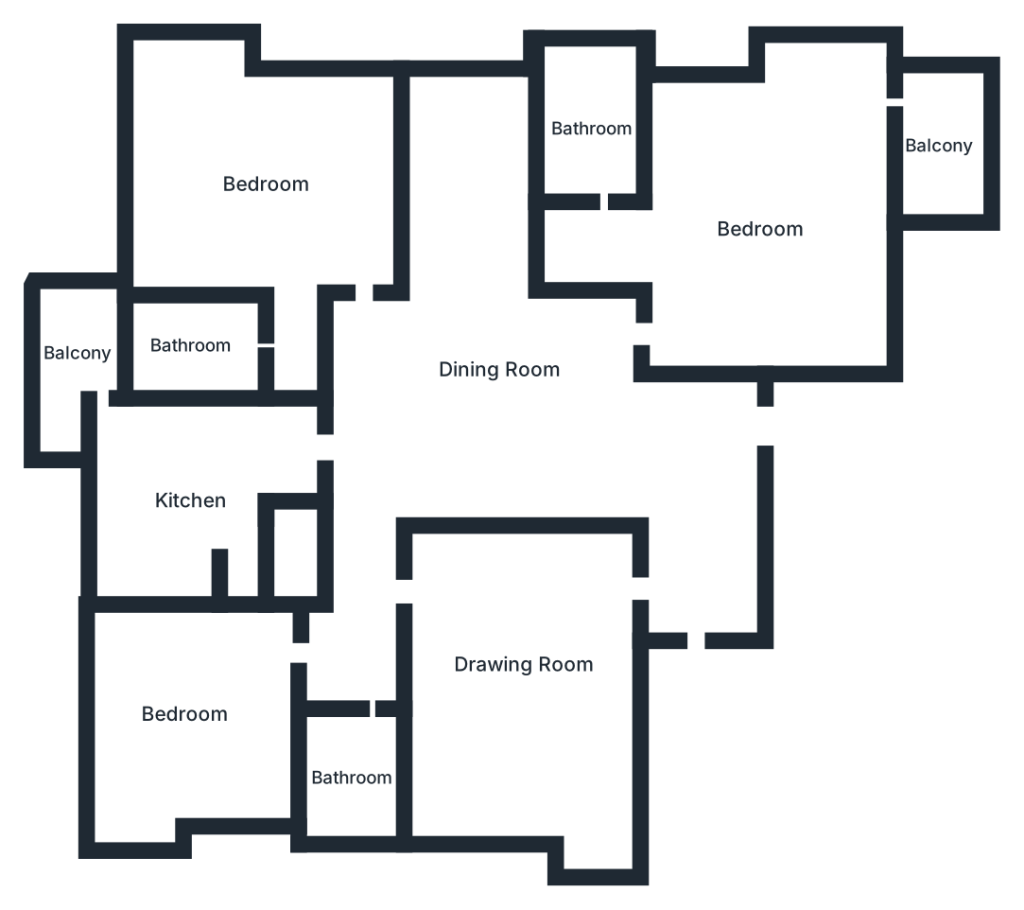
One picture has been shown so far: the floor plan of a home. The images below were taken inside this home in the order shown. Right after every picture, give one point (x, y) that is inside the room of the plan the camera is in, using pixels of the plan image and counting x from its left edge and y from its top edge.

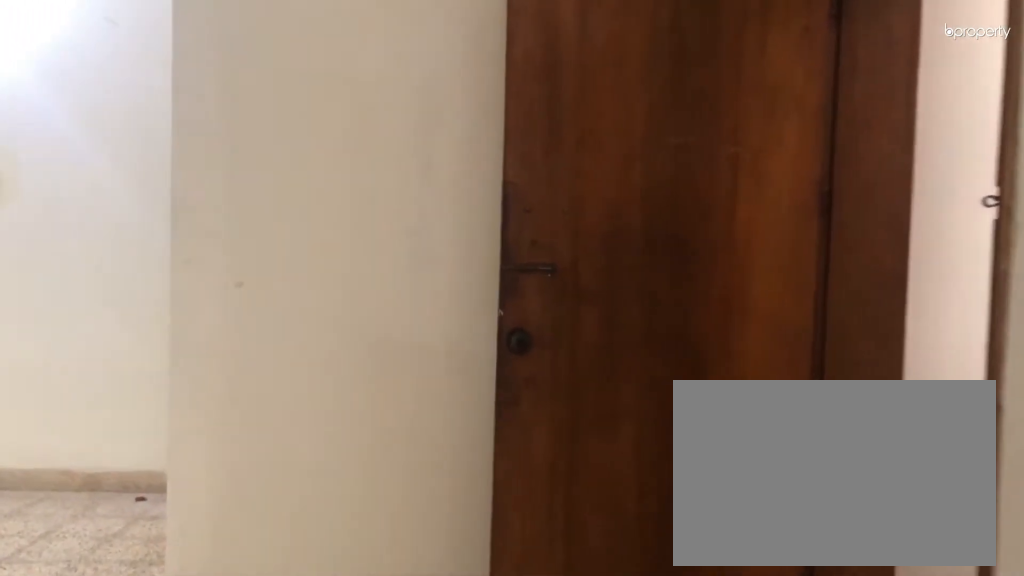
(695, 556)
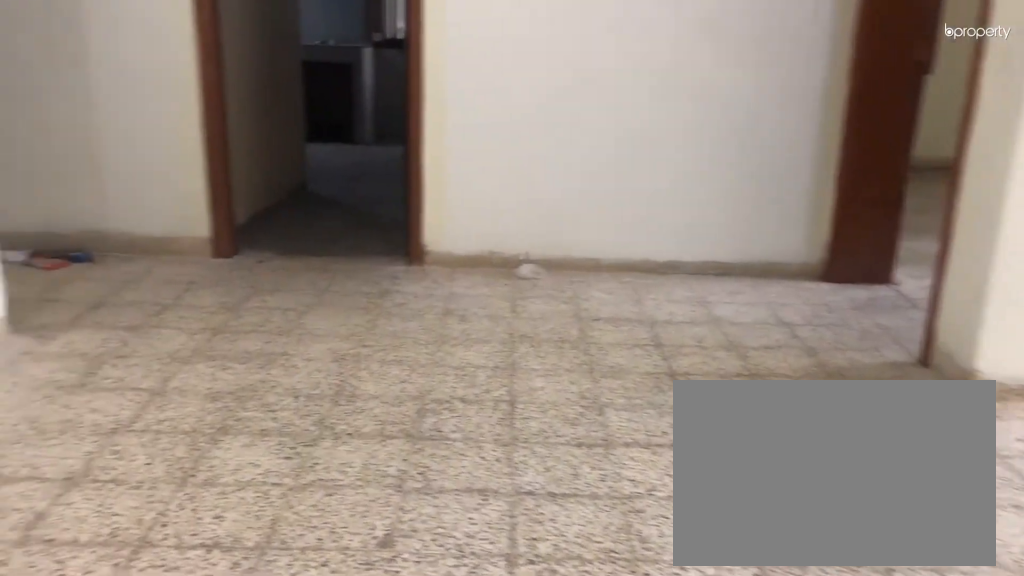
(491, 366)
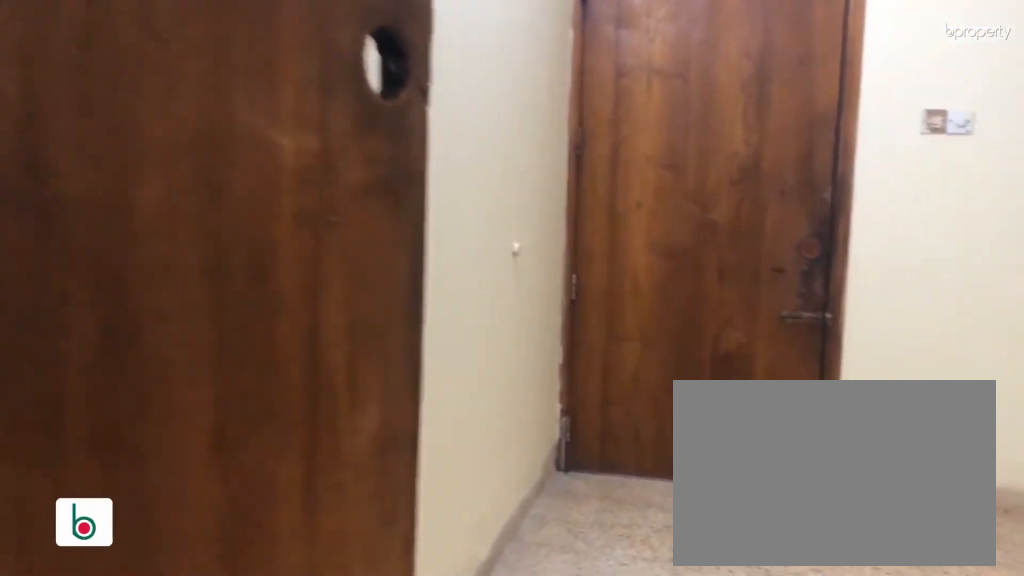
(524, 666)
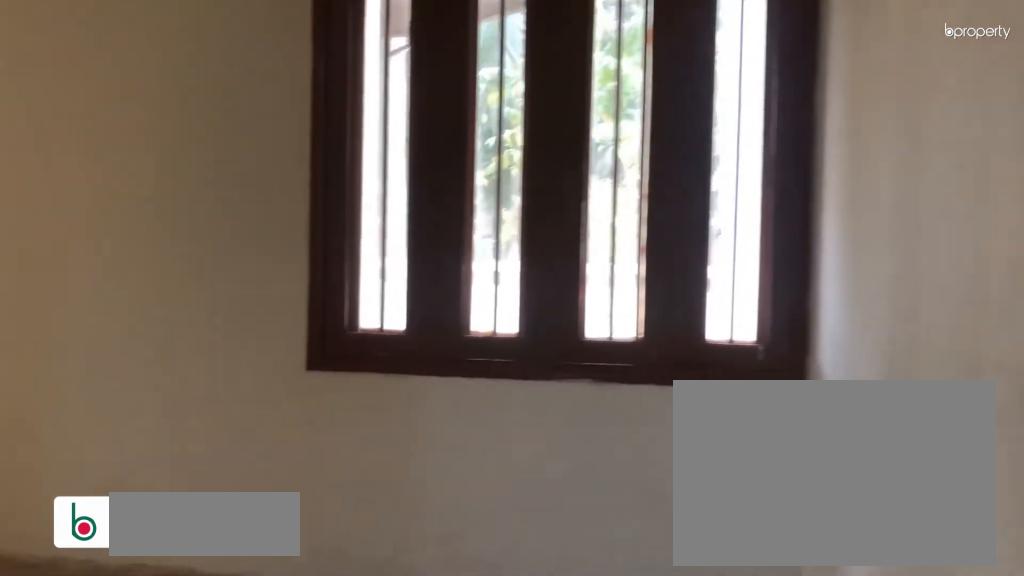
(757, 232)
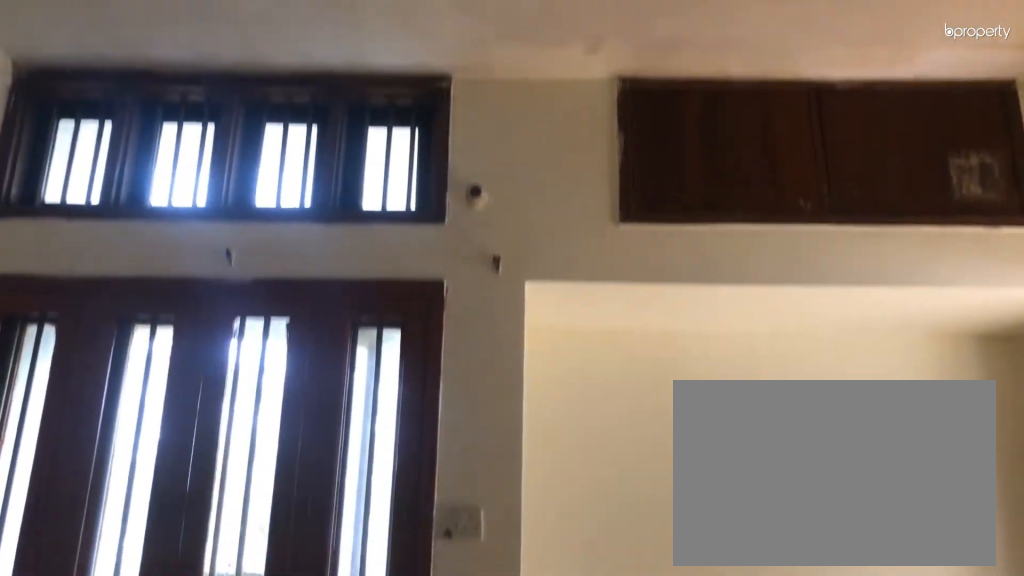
(757, 232)
